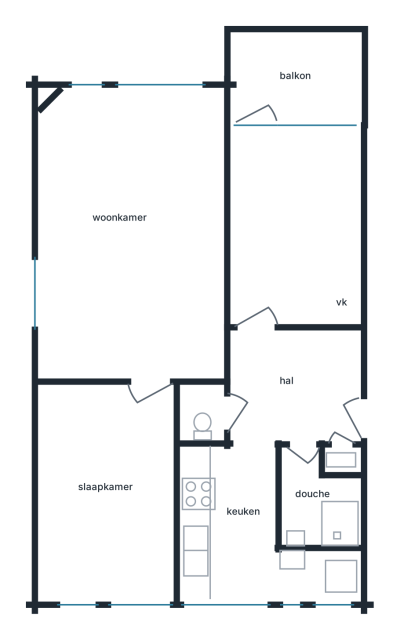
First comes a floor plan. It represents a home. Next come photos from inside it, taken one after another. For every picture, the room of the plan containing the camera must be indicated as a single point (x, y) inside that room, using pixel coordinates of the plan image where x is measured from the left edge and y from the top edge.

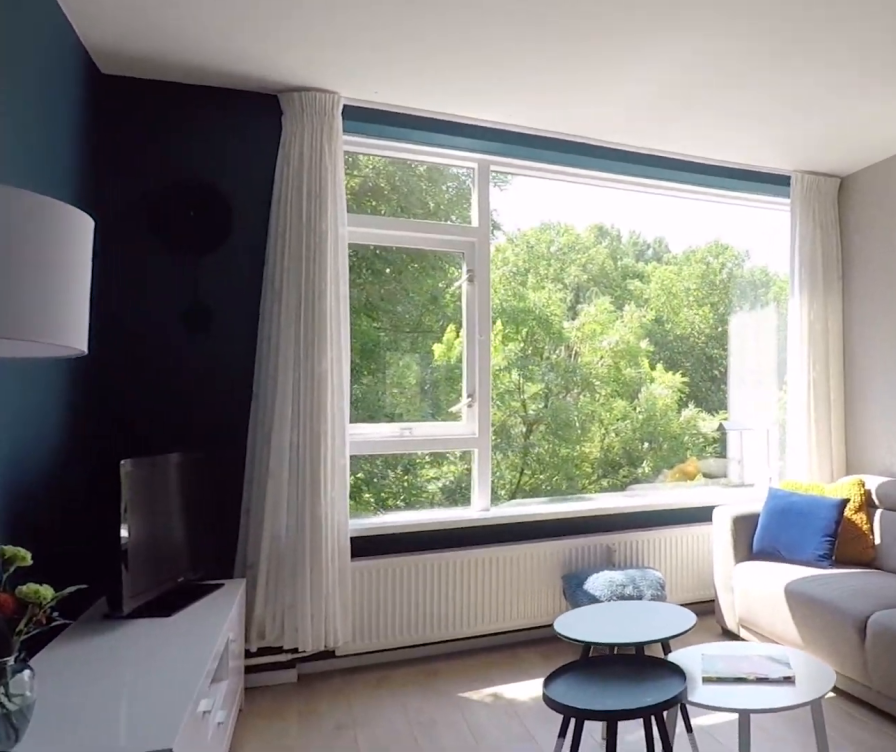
(132, 235)
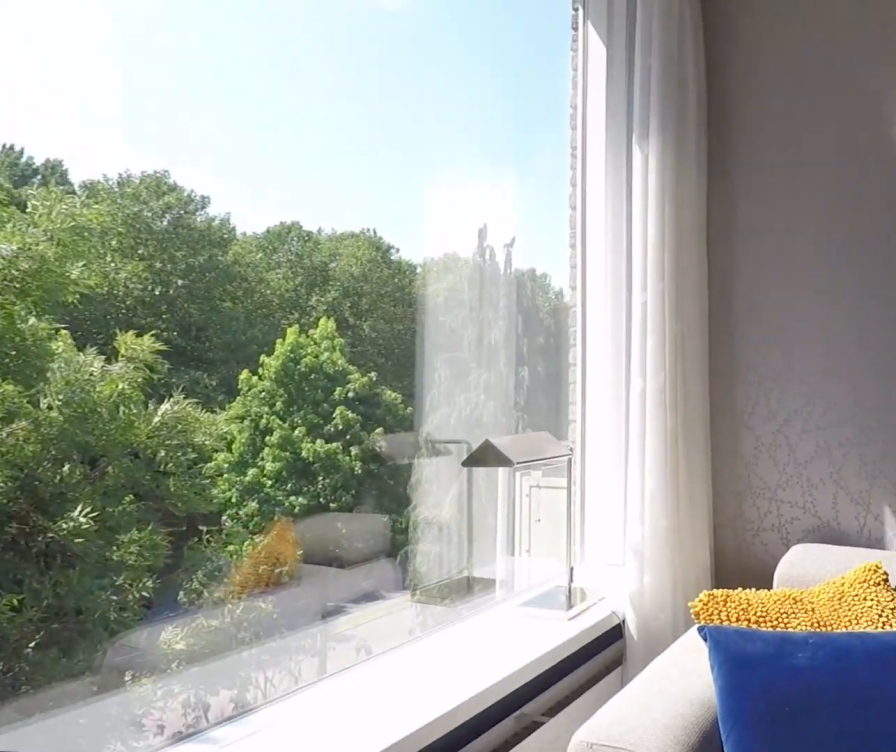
(132, 235)
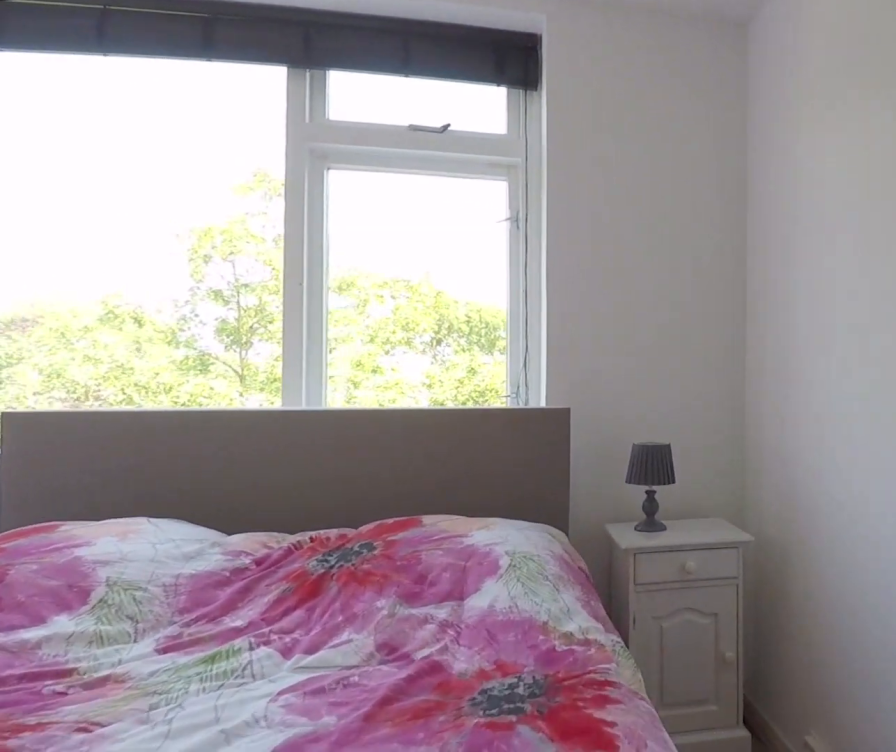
(108, 492)
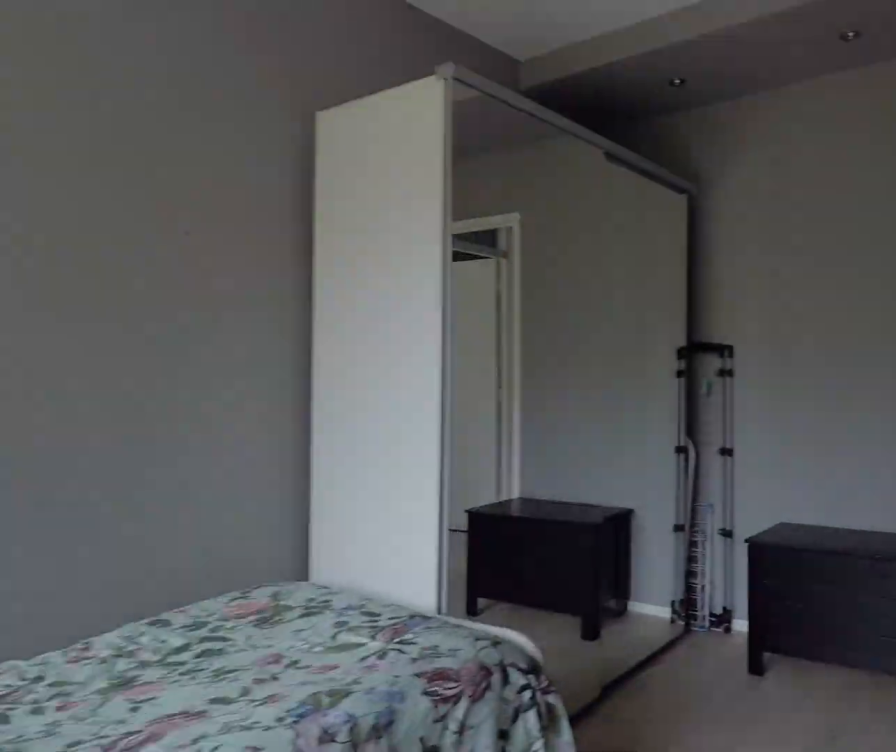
(294, 229)
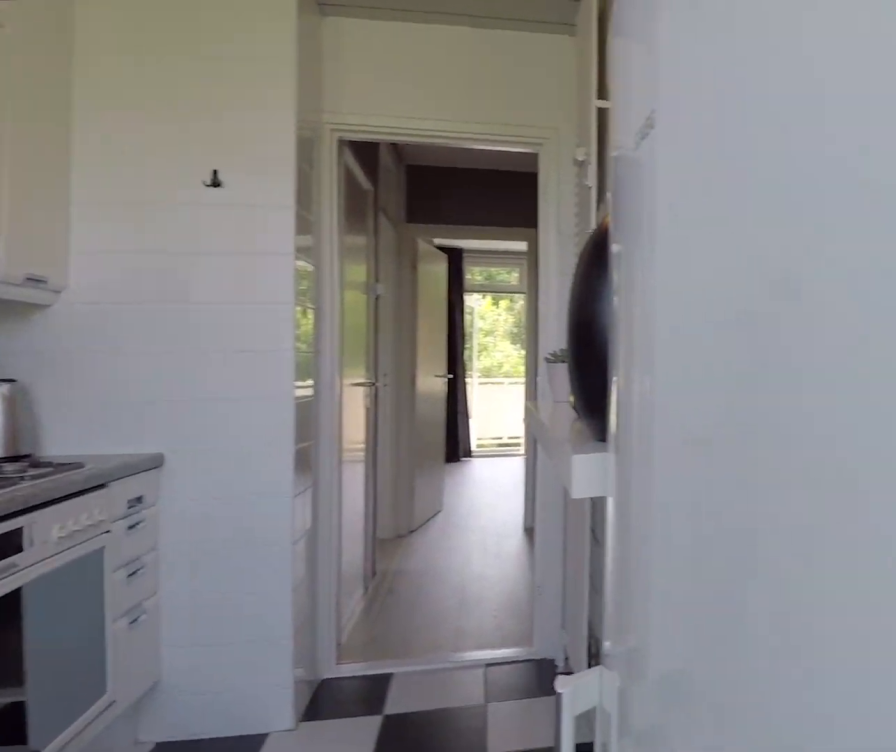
(246, 535)
